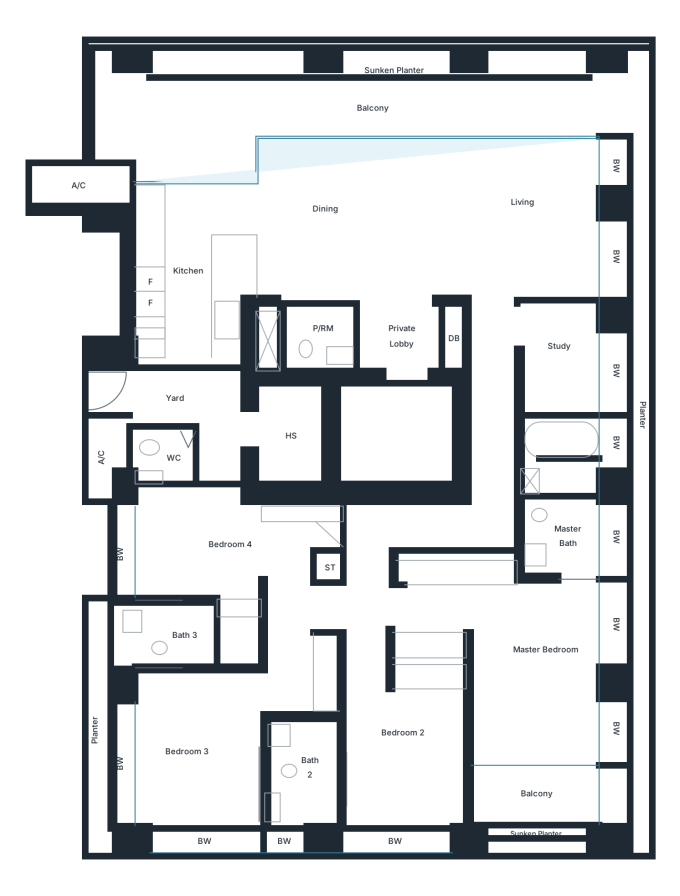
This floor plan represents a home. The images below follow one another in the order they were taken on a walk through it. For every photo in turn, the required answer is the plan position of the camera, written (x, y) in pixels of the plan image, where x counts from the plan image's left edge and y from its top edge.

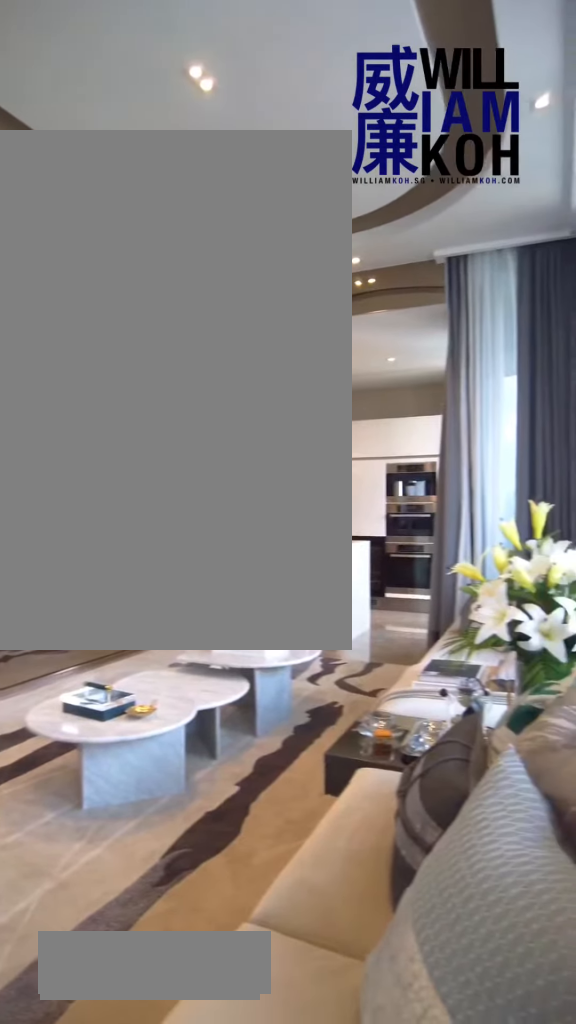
(527, 170)
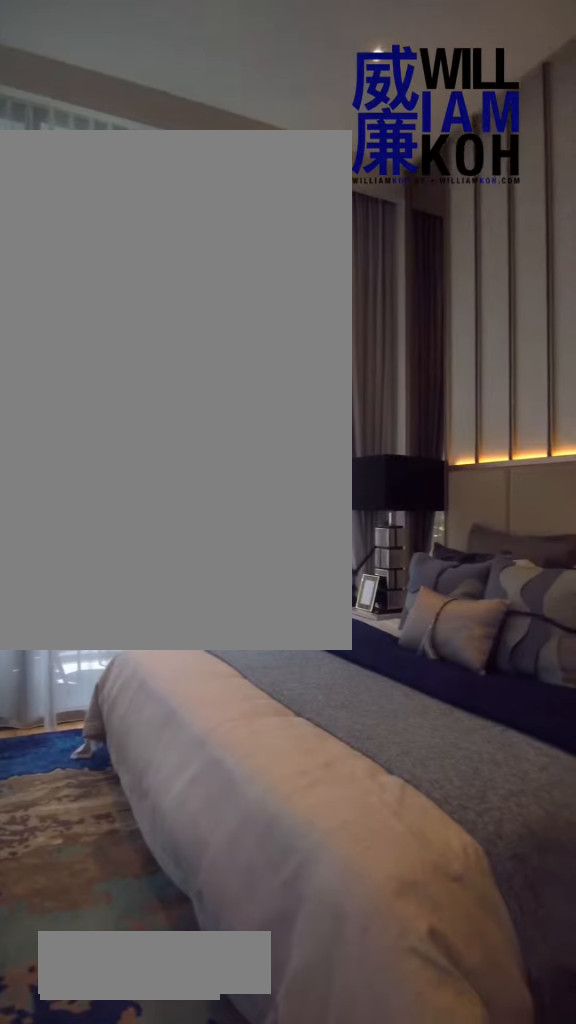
(583, 608)
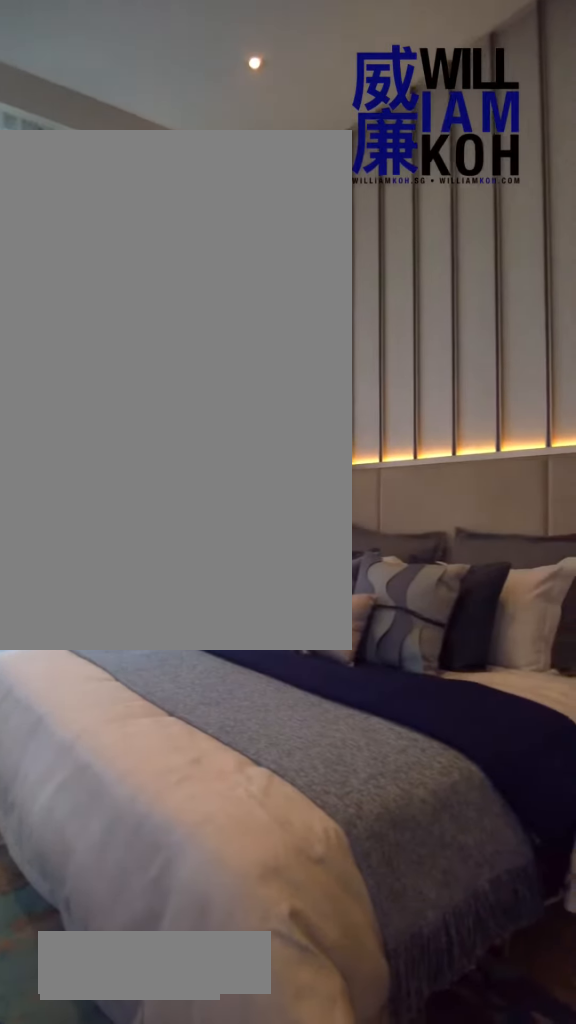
(583, 608)
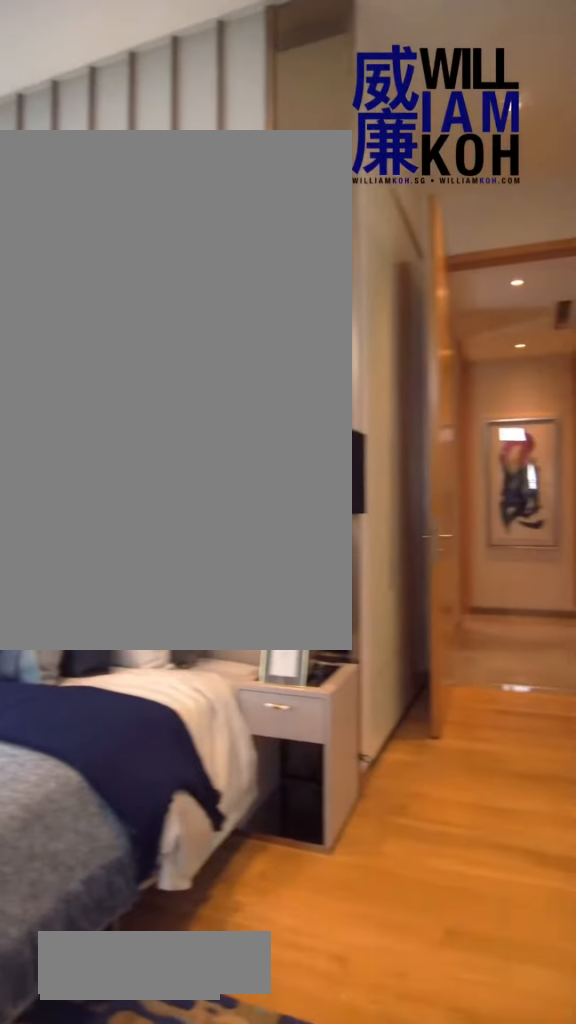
(583, 608)
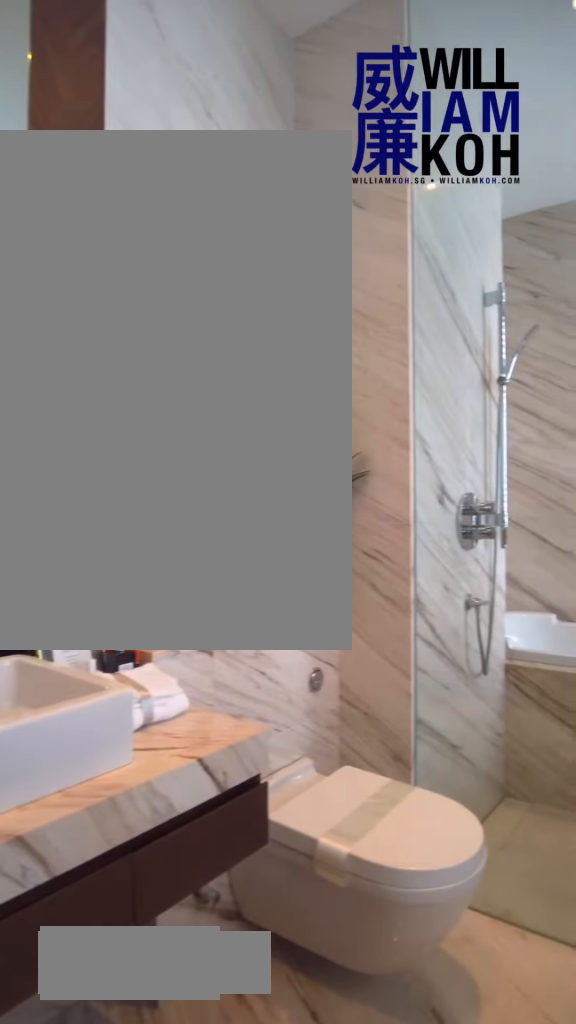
(573, 539)
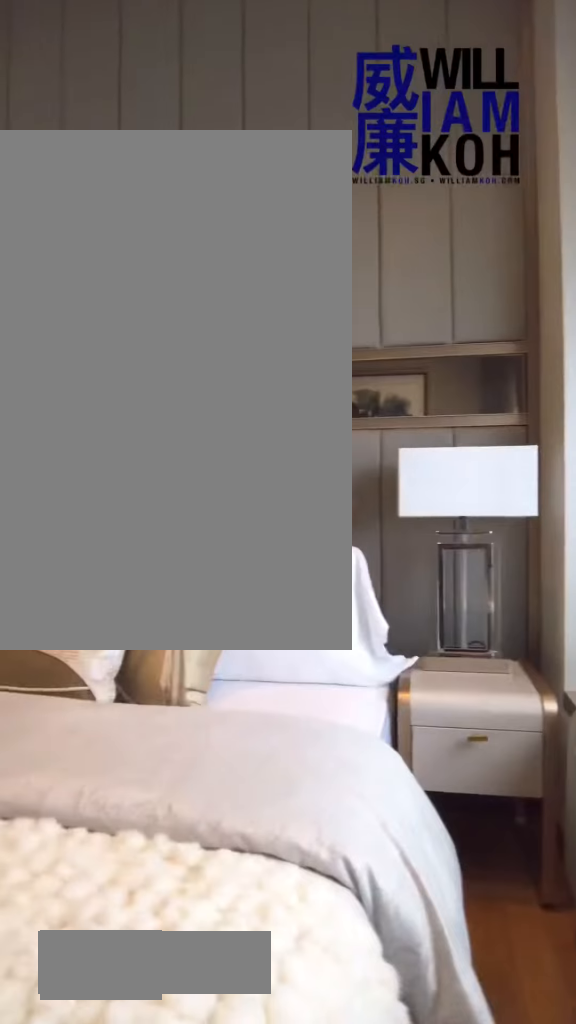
(361, 804)
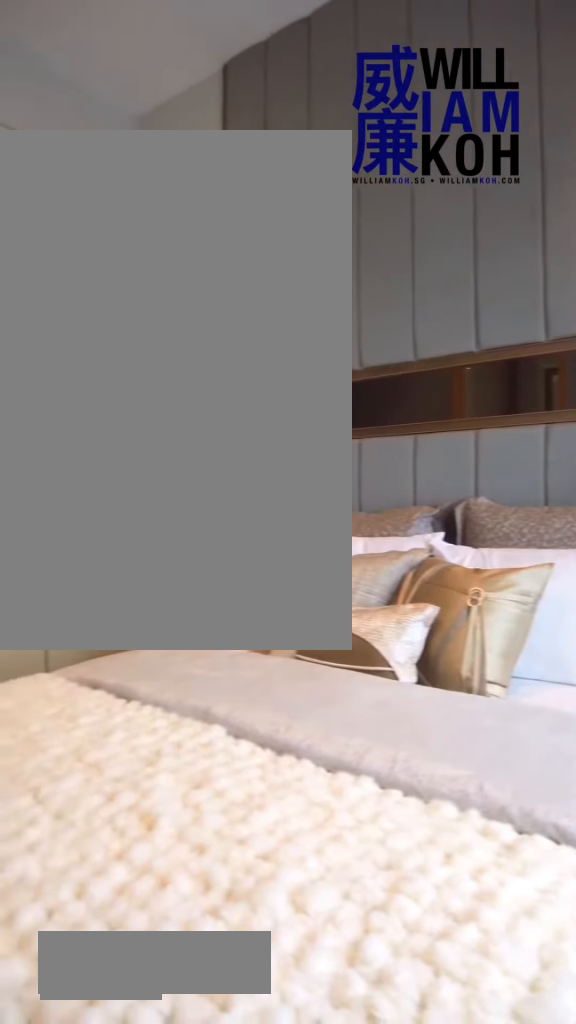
(362, 804)
